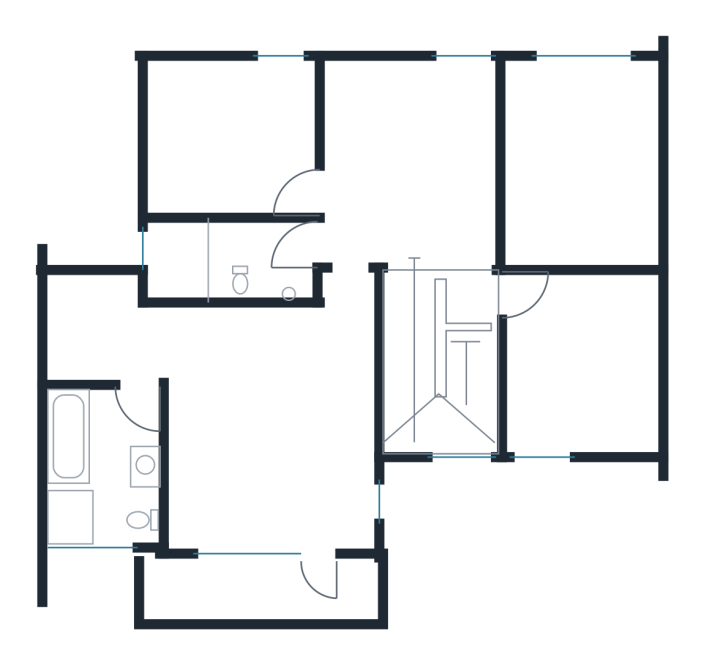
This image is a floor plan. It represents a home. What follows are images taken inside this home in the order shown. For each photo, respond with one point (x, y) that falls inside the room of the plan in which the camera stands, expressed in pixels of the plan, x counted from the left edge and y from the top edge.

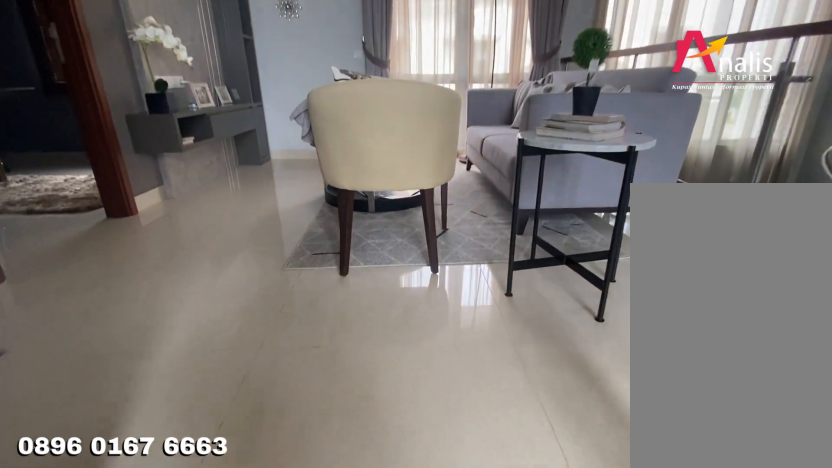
(412, 155)
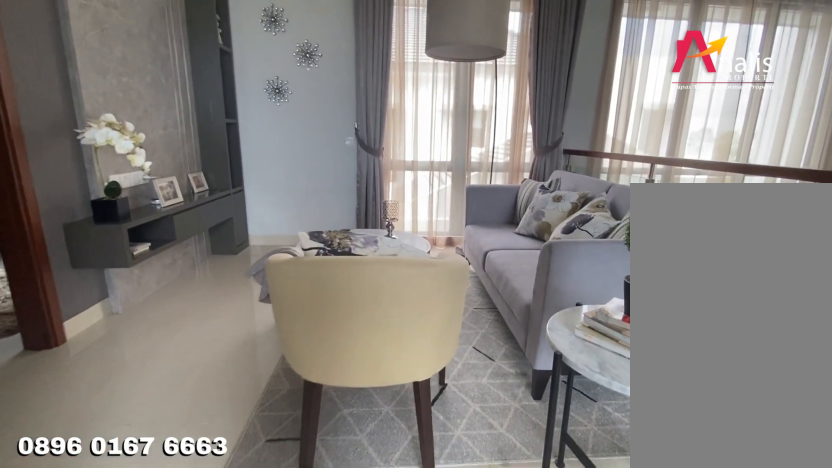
(412, 155)
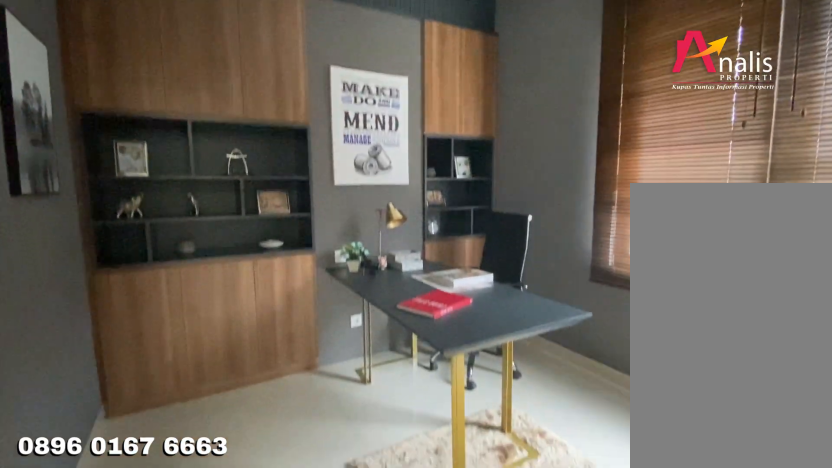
(229, 138)
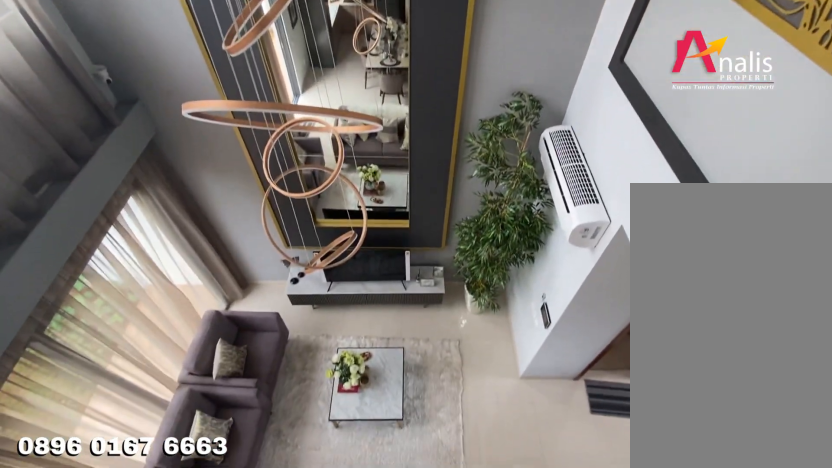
(412, 153)
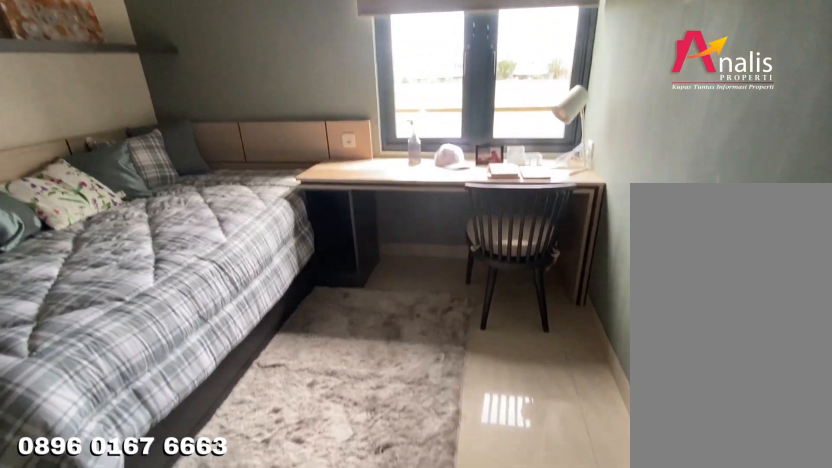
(582, 360)
